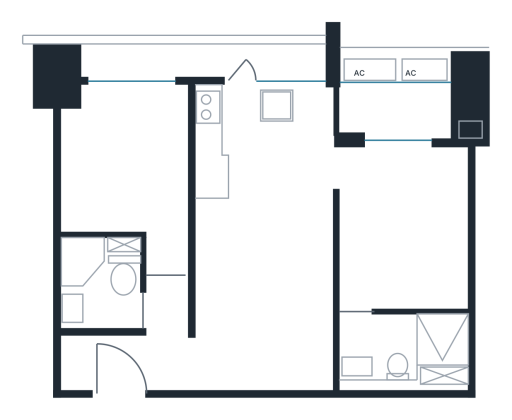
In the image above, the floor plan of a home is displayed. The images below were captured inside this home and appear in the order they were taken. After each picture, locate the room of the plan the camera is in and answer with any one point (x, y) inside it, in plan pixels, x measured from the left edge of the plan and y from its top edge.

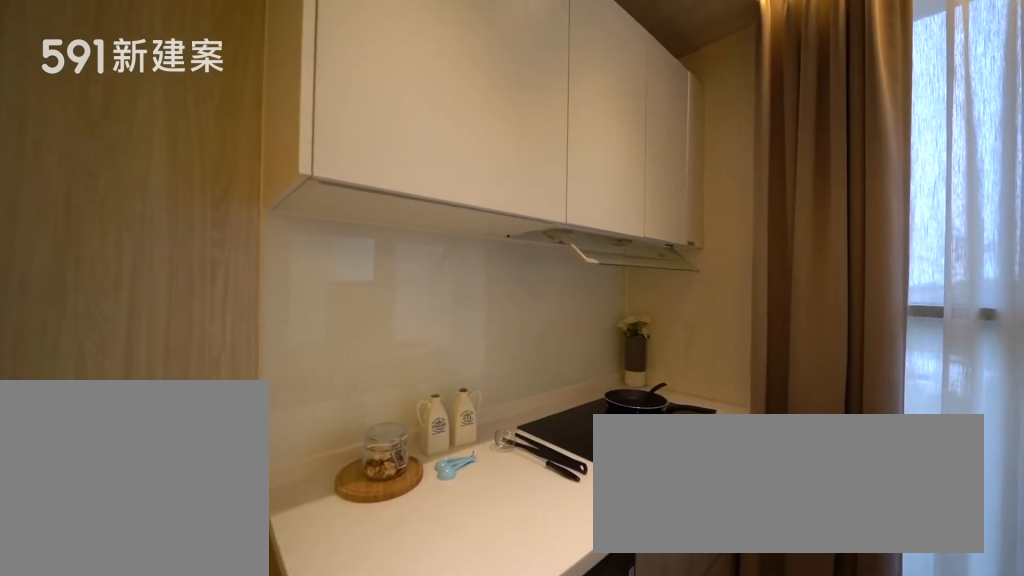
(230, 127)
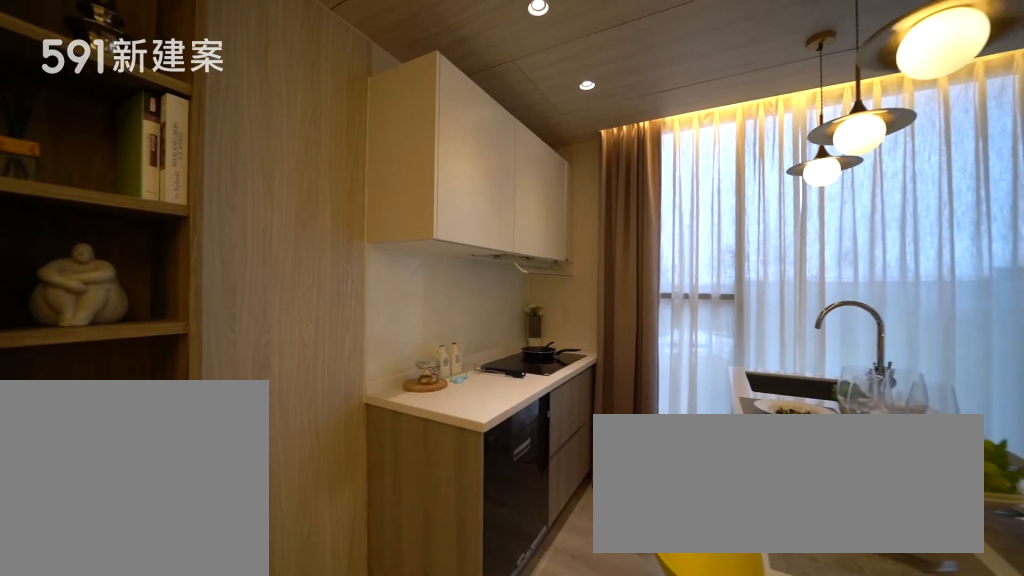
(276, 158)
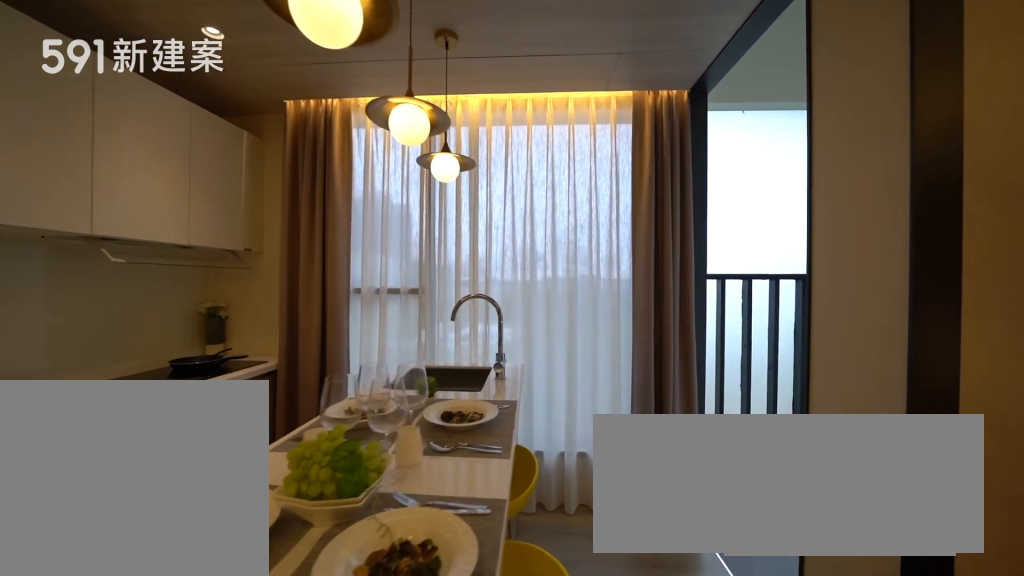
(276, 158)
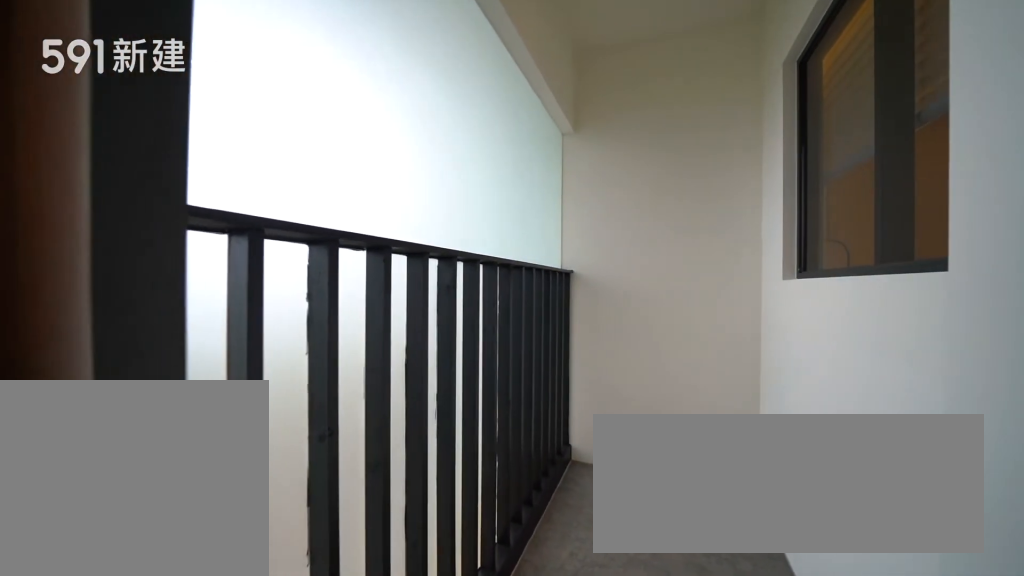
(399, 112)
